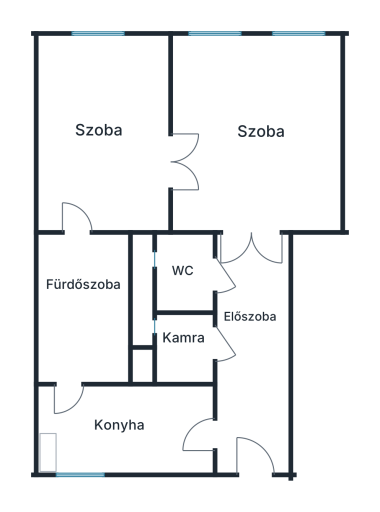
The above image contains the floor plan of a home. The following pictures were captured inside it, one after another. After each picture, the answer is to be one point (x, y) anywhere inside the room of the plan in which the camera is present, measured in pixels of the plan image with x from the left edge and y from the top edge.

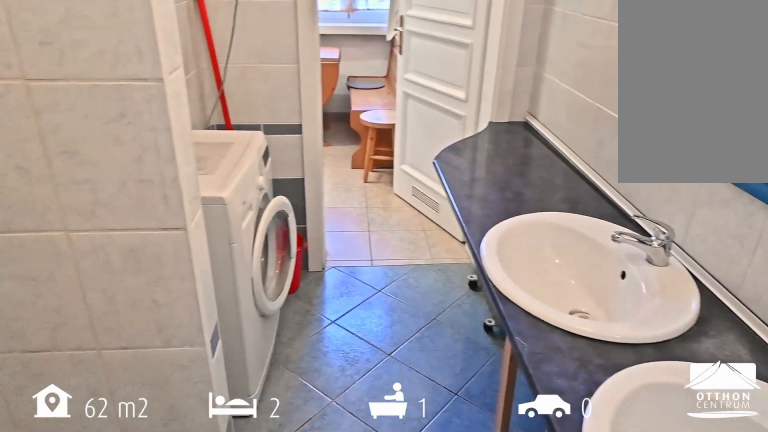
(84, 312)
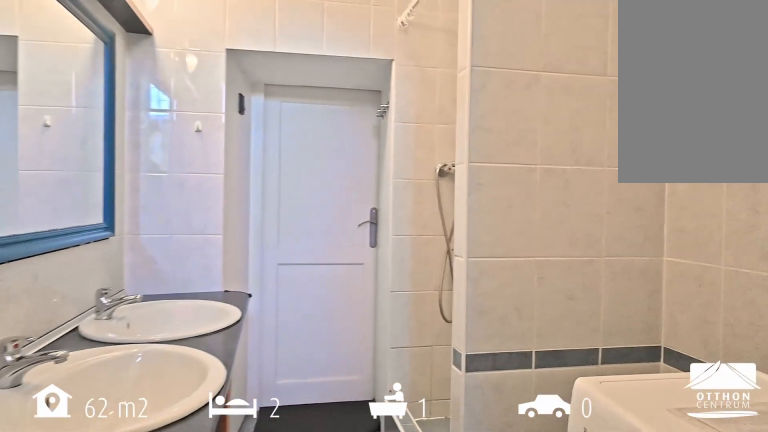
(84, 312)
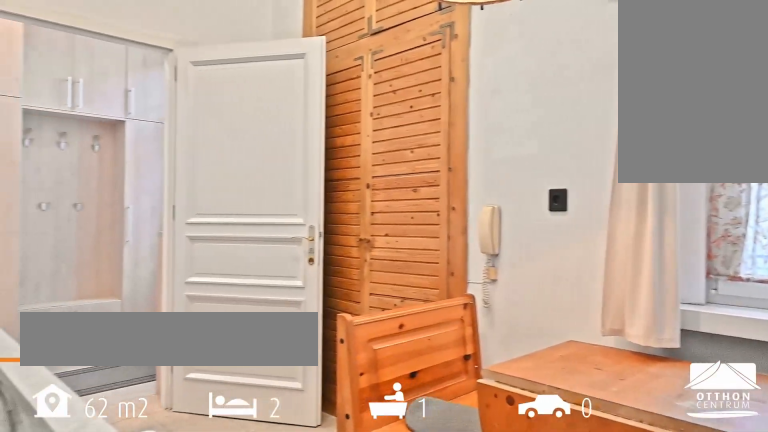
(127, 430)
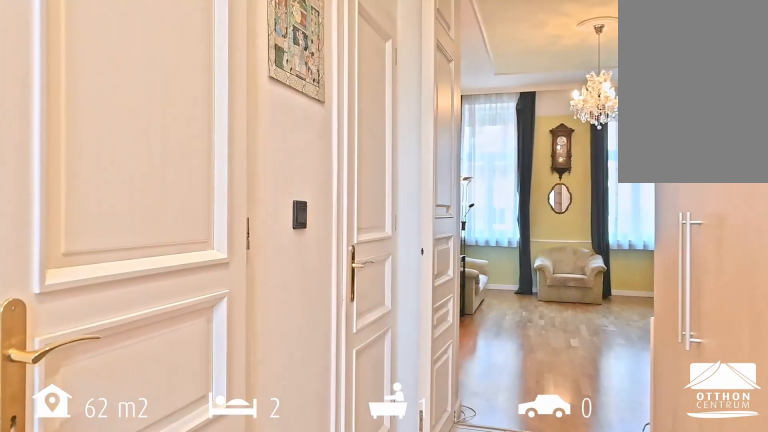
(251, 354)
